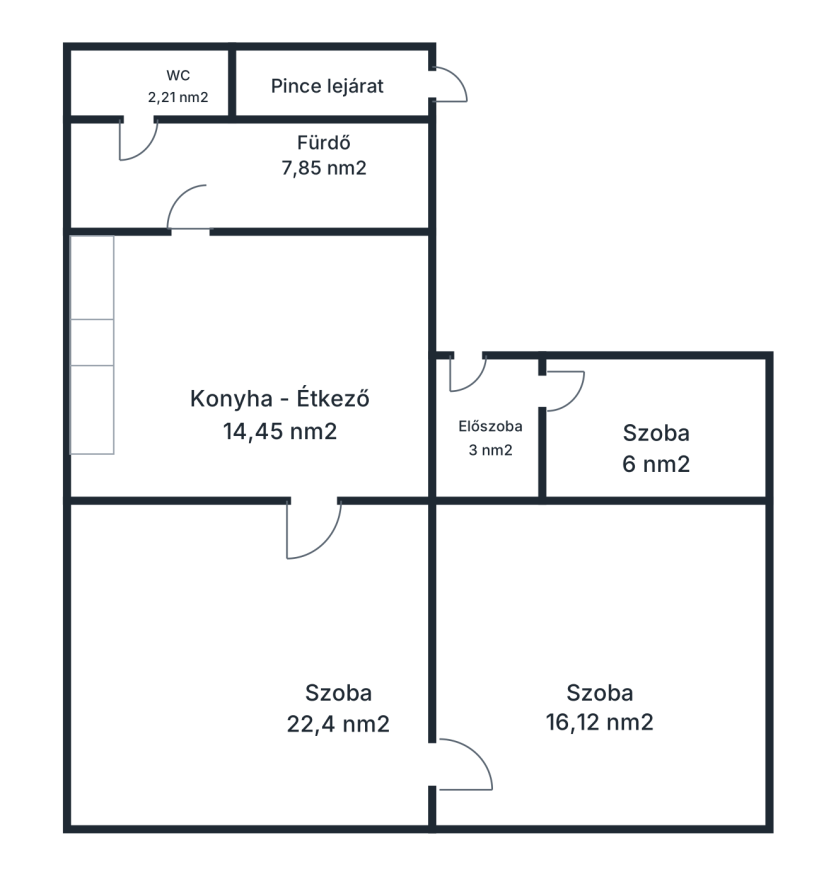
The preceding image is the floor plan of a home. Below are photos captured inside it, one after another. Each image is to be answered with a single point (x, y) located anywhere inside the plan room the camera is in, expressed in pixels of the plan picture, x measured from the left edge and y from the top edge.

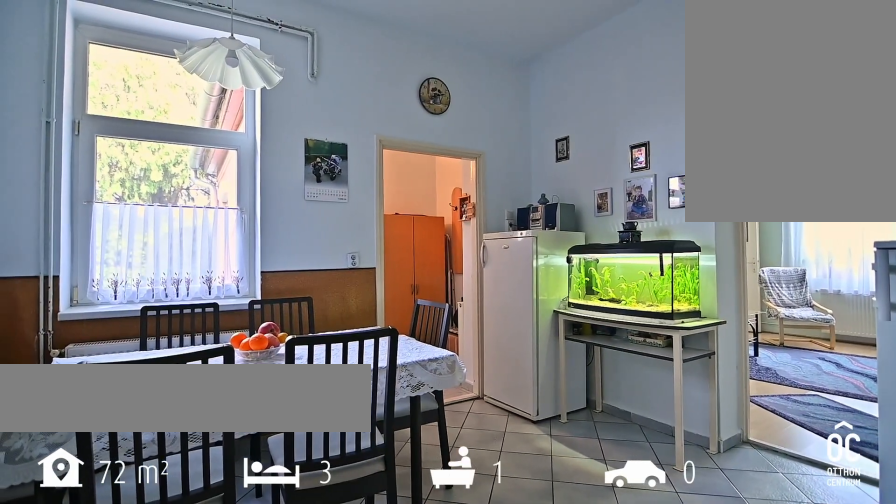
(254, 370)
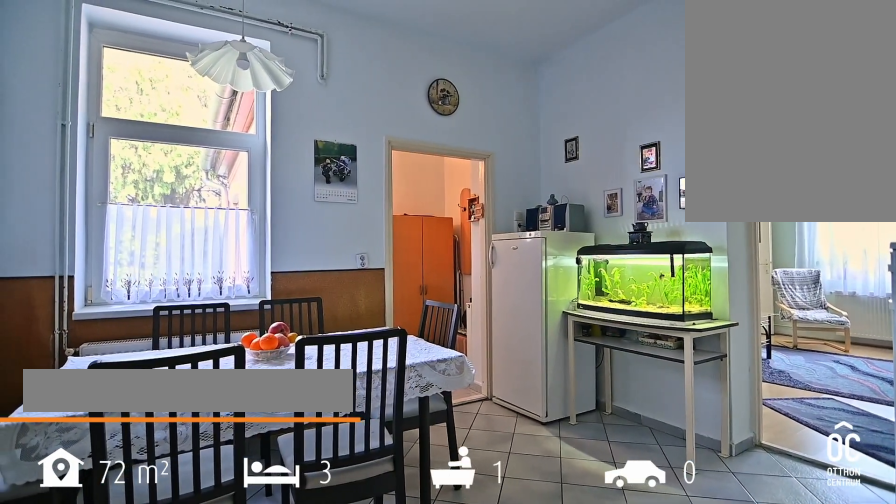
(254, 370)
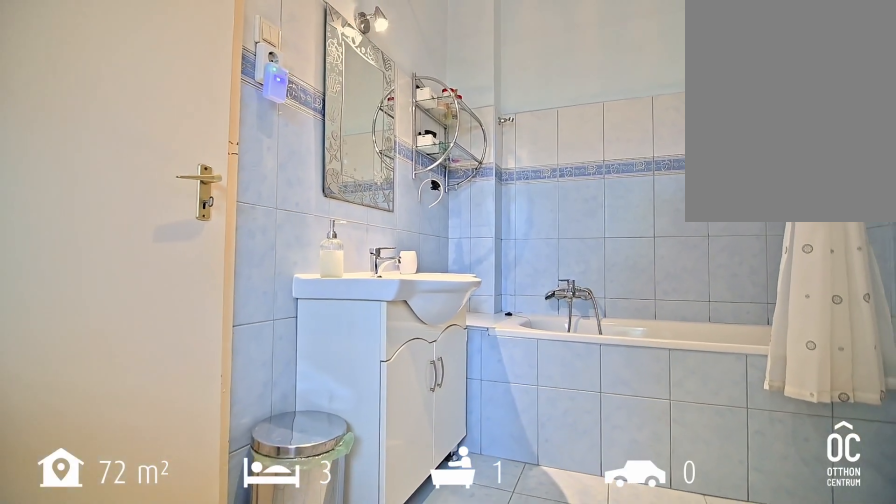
(244, 175)
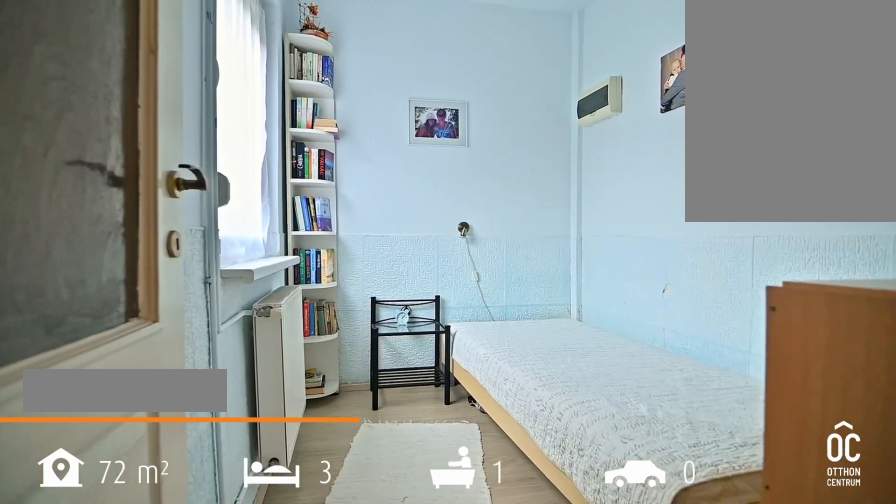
(652, 428)
